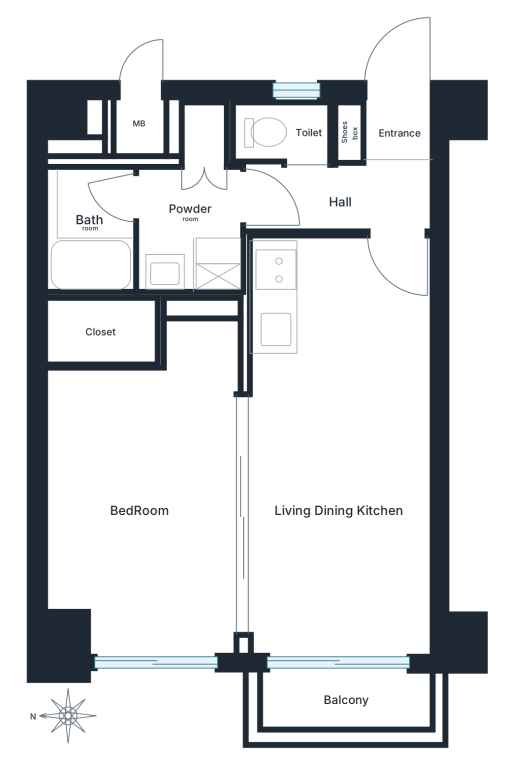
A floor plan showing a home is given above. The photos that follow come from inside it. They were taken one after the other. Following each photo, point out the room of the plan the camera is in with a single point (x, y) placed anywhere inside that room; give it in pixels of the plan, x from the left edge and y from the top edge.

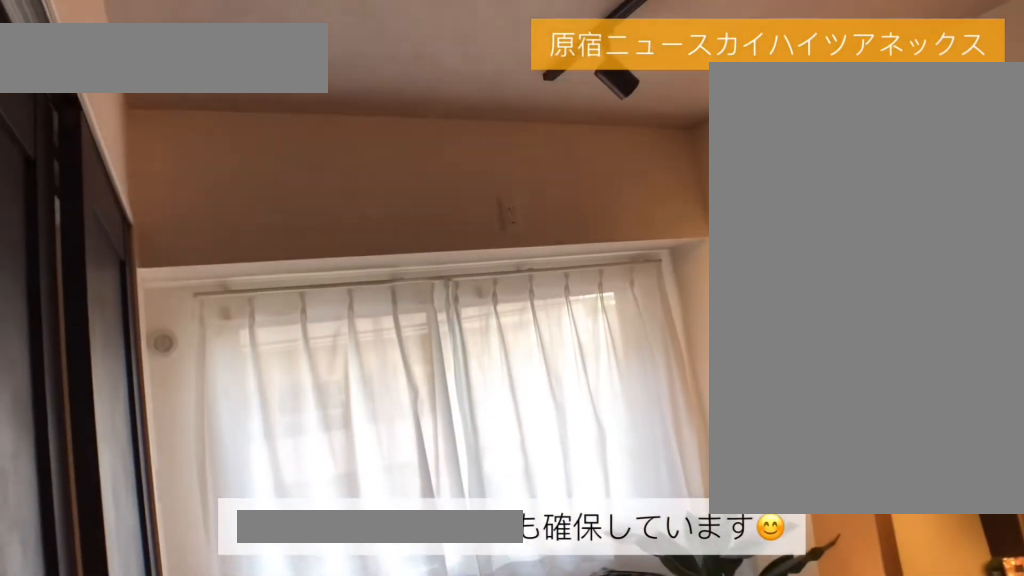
(146, 510)
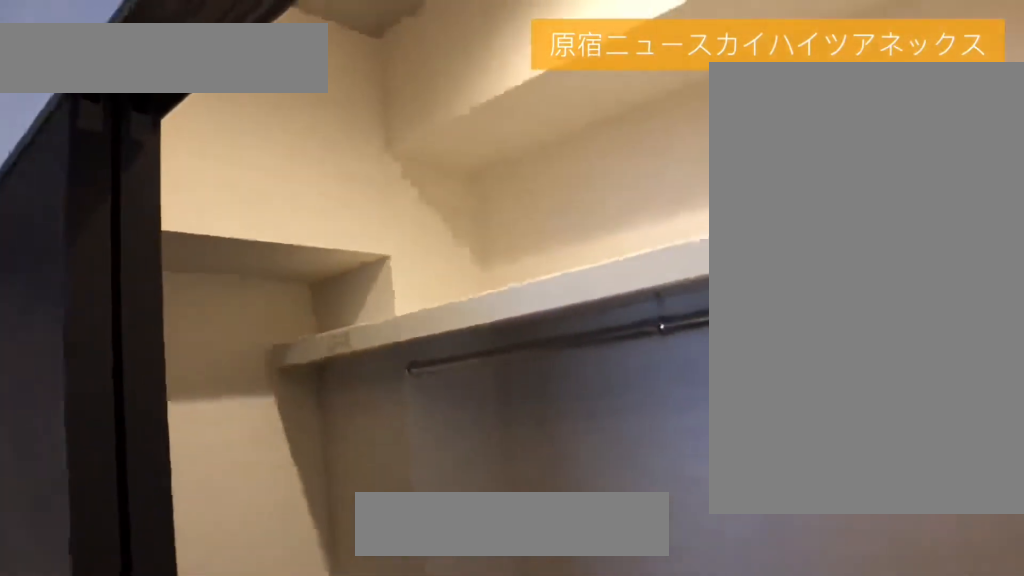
(146, 510)
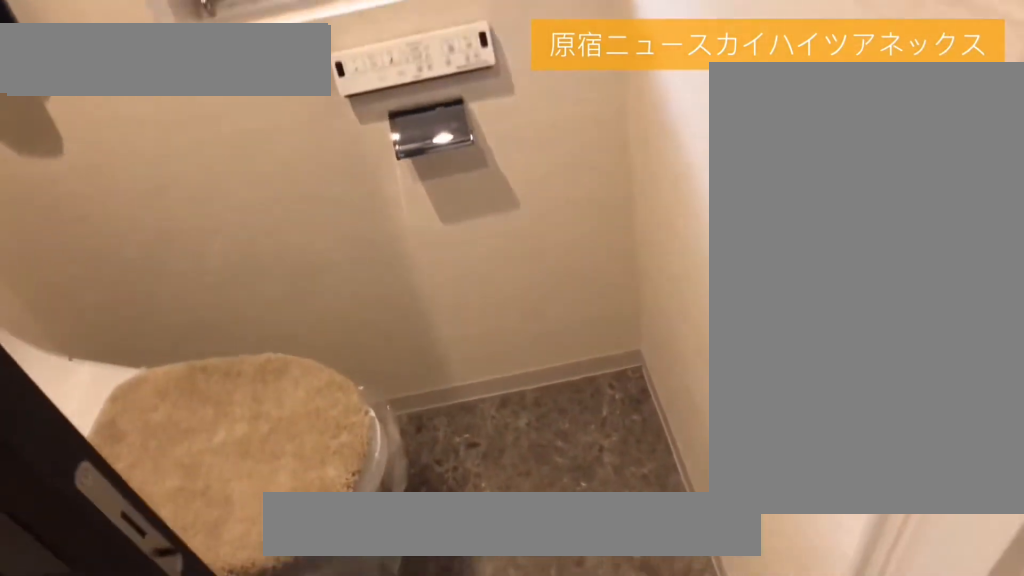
(278, 152)
